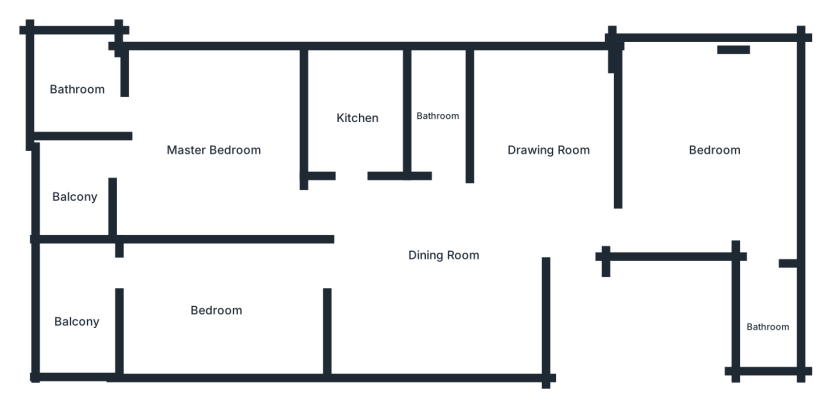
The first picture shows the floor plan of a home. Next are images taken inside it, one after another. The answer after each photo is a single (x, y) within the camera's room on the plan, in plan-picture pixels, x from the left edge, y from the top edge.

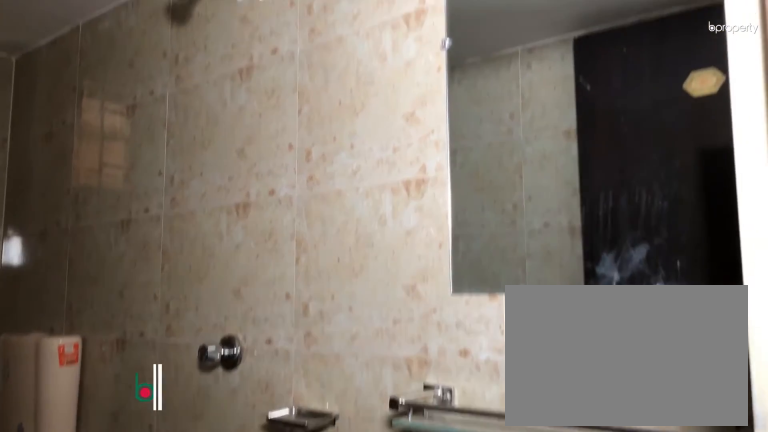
(441, 120)
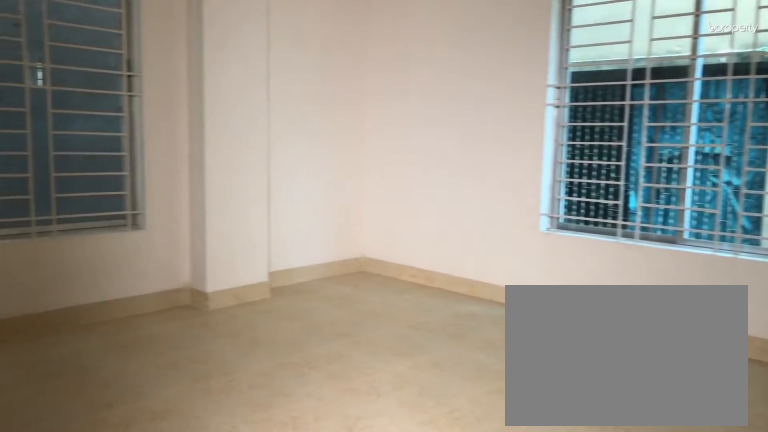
(715, 154)
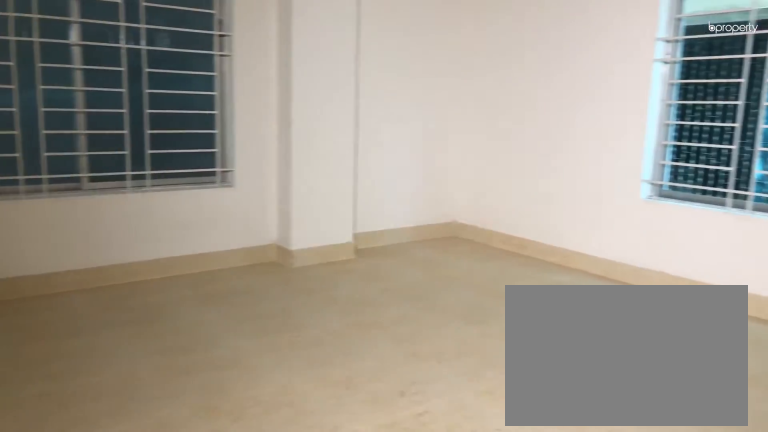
(715, 154)
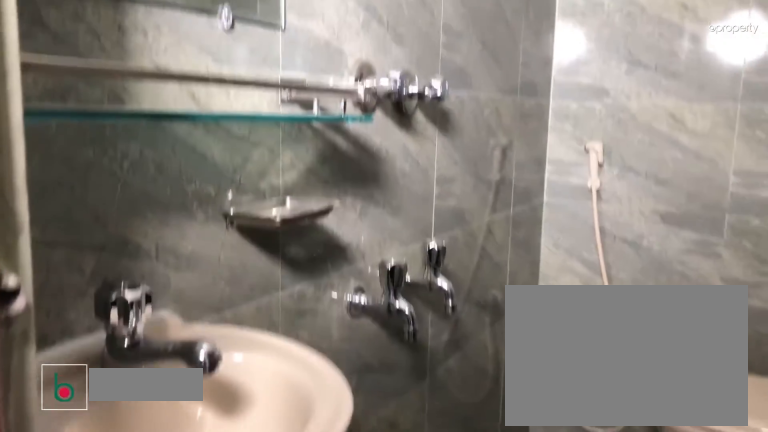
(770, 324)
